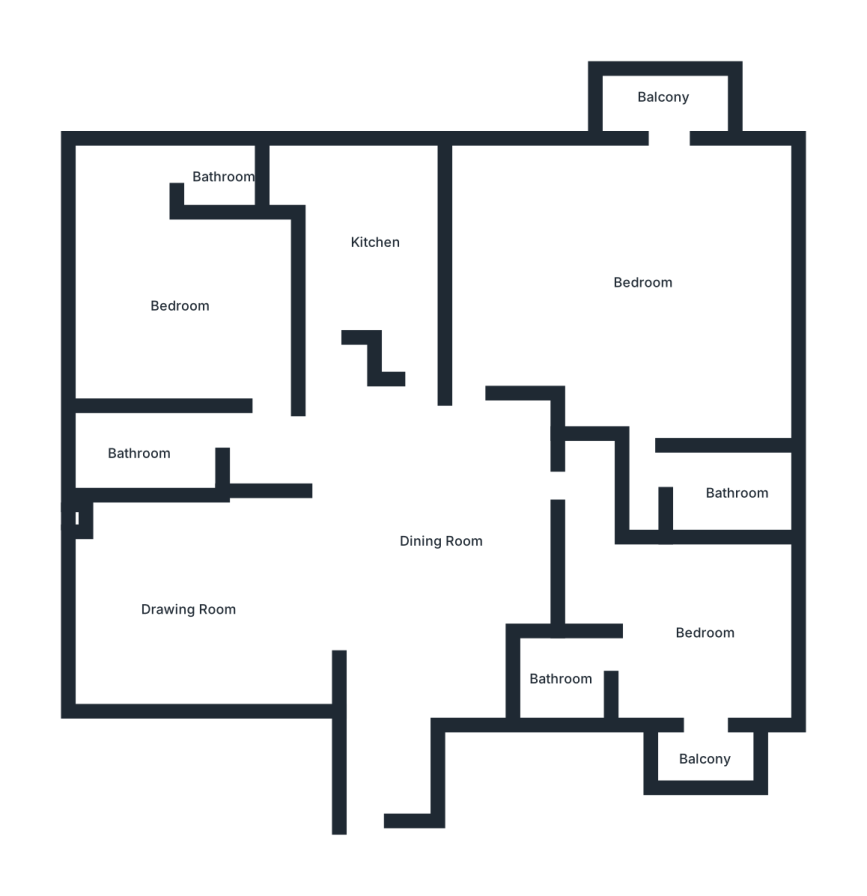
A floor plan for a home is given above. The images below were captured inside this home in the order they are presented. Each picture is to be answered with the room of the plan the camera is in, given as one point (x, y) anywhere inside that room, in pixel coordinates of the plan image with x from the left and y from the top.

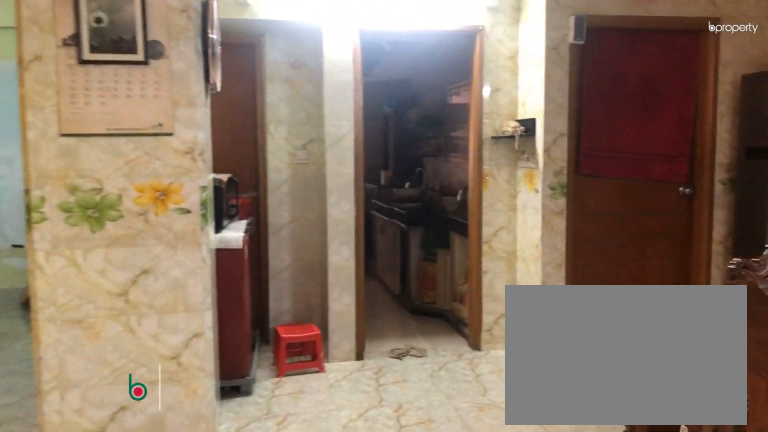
(443, 541)
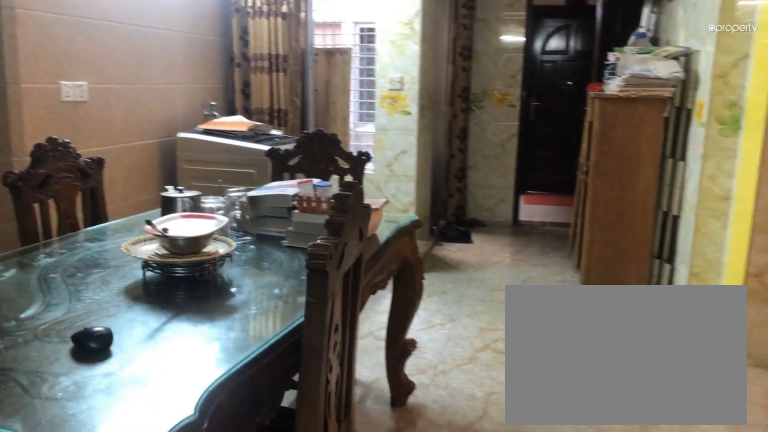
(442, 541)
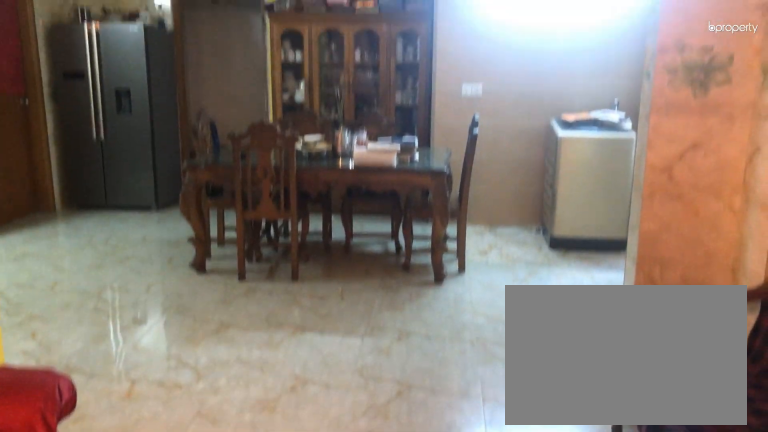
(190, 608)
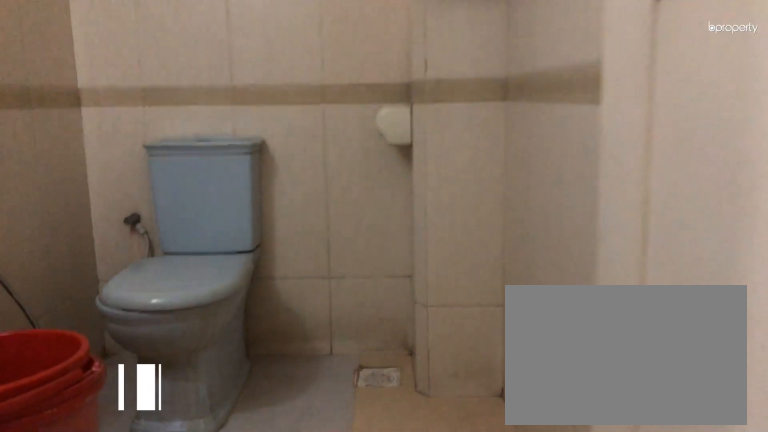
(141, 453)
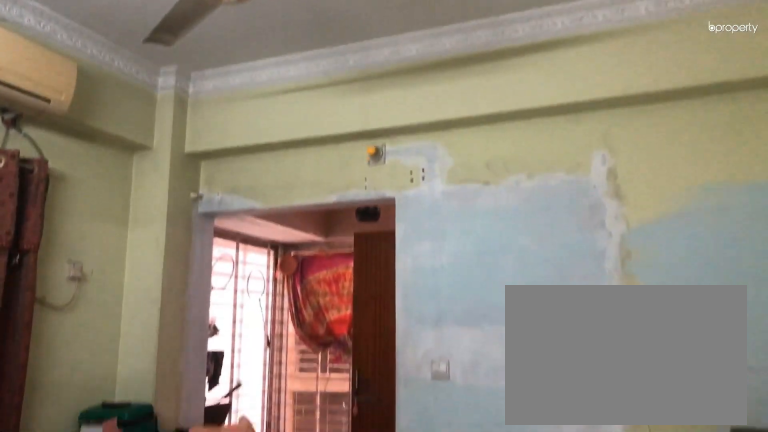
(182, 307)
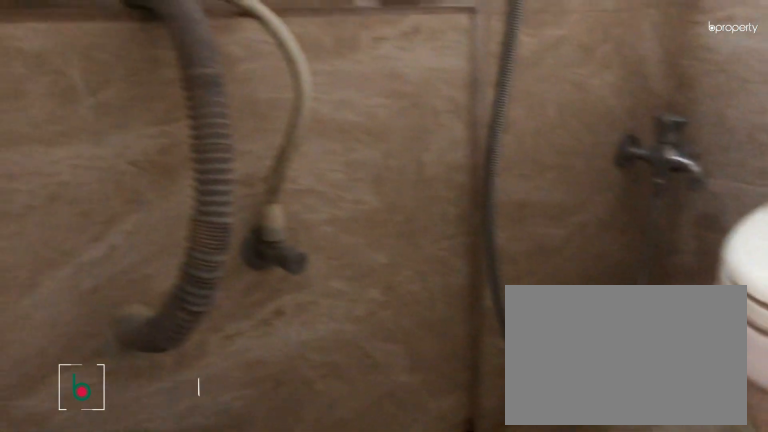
(222, 177)
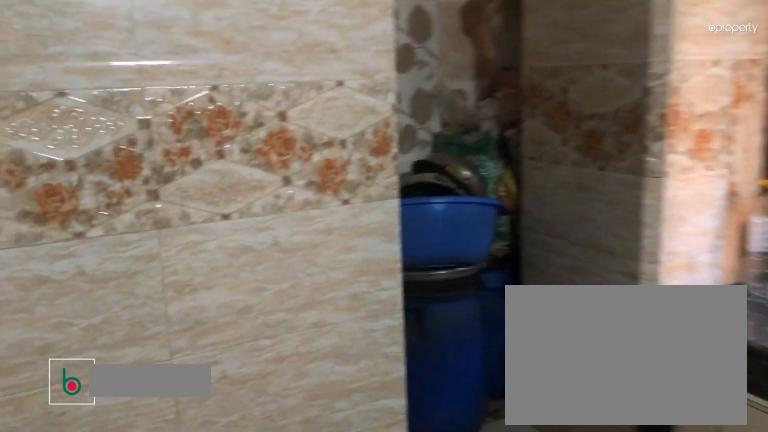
(376, 246)
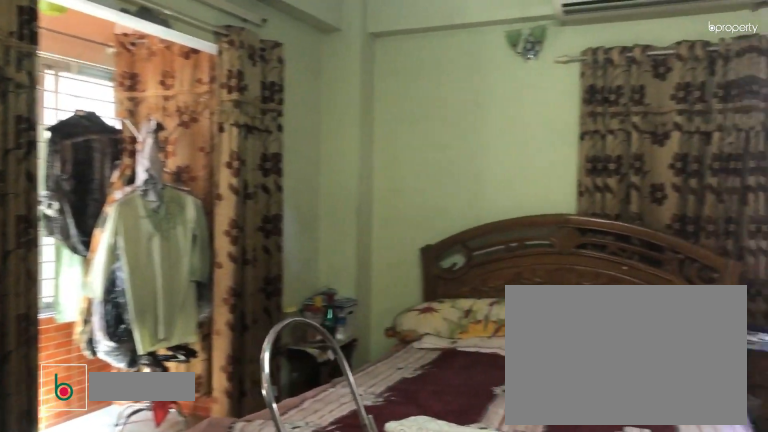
(645, 282)
